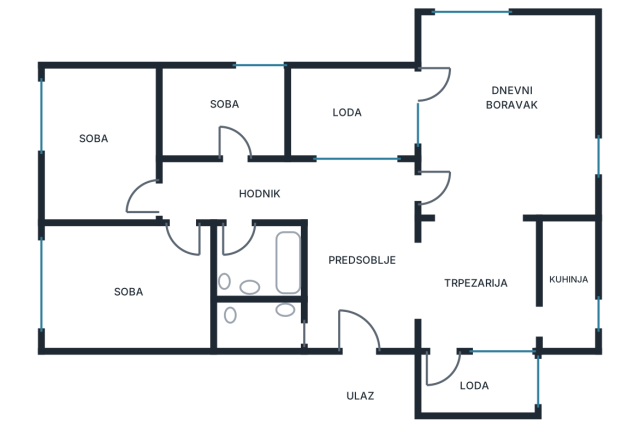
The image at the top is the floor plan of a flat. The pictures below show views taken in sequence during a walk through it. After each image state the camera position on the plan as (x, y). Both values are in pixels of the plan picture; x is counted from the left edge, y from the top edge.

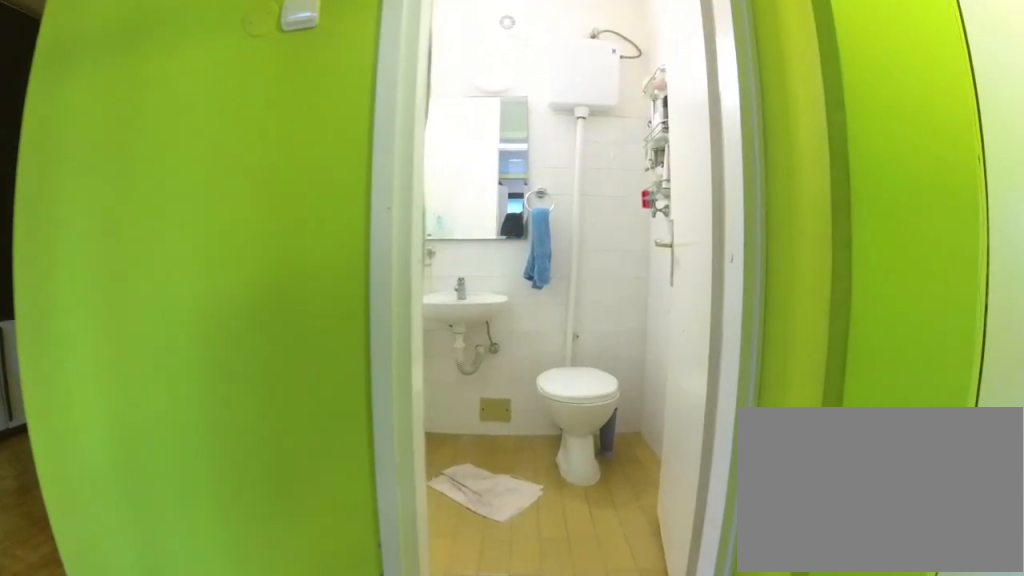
(246, 166)
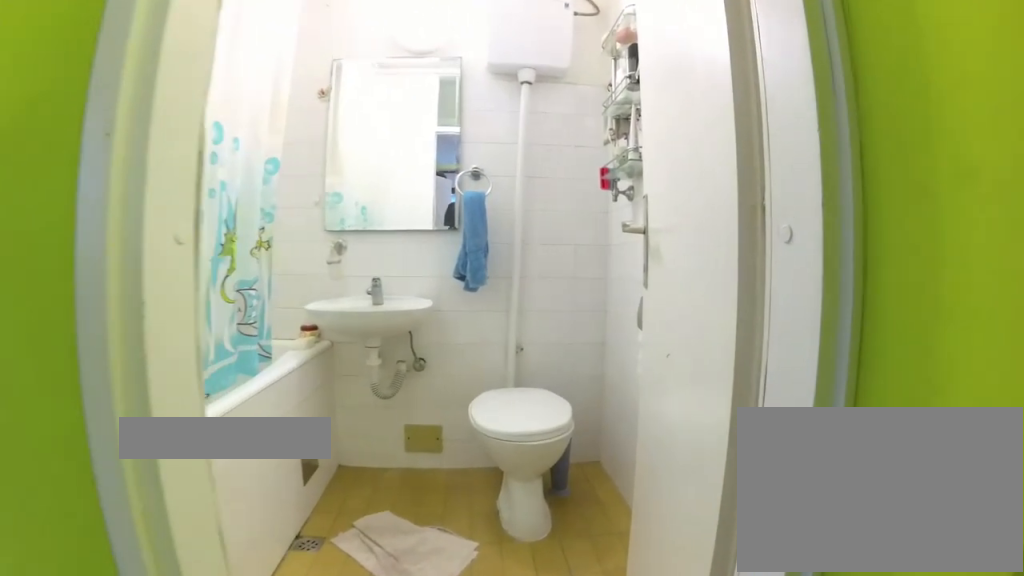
(244, 188)
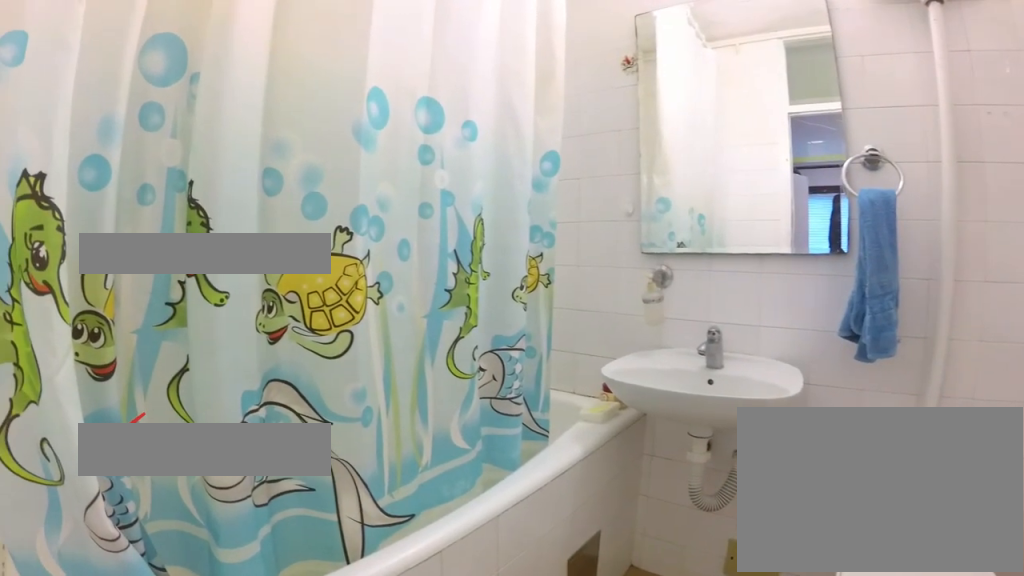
(240, 221)
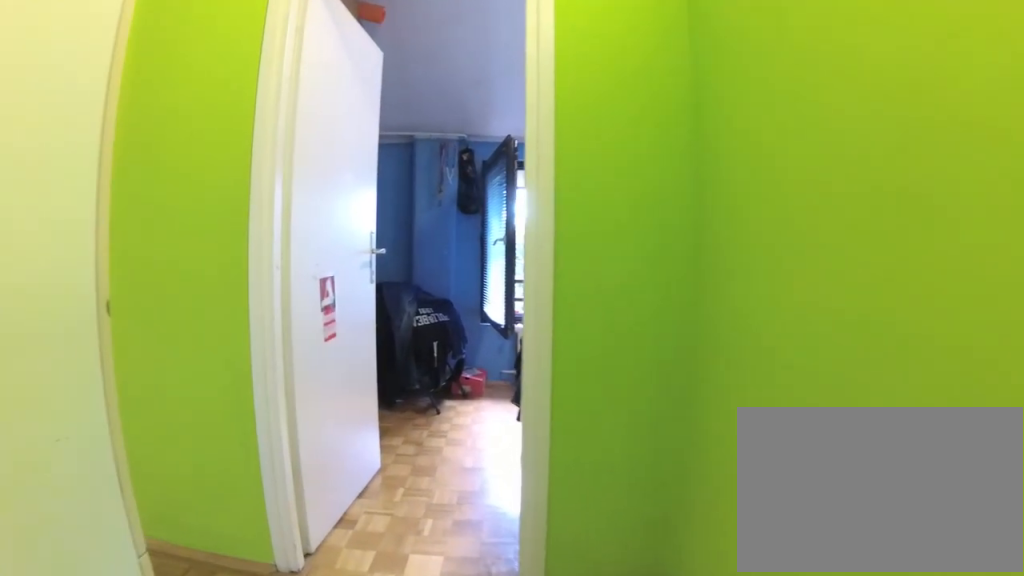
(233, 187)
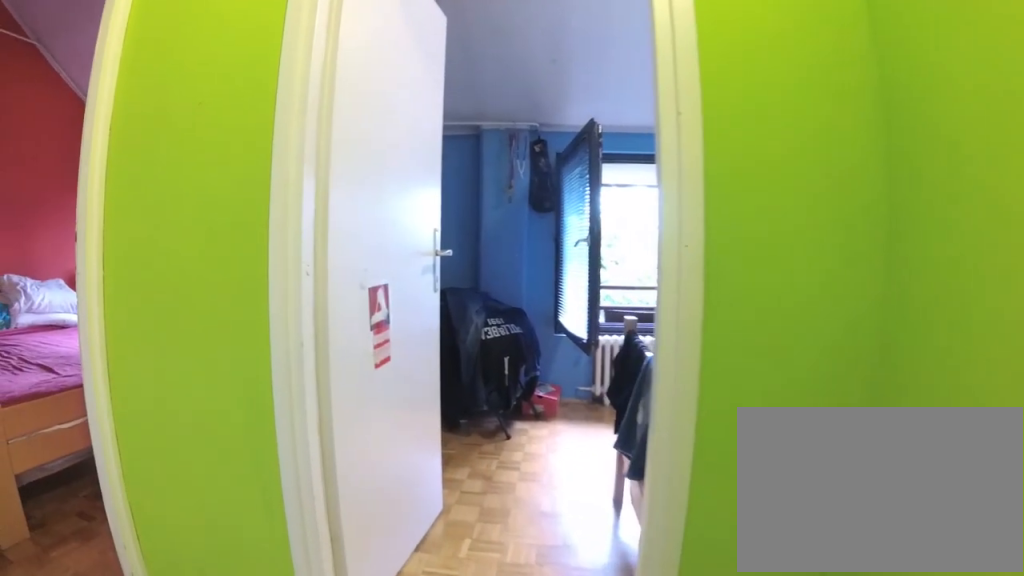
(219, 187)
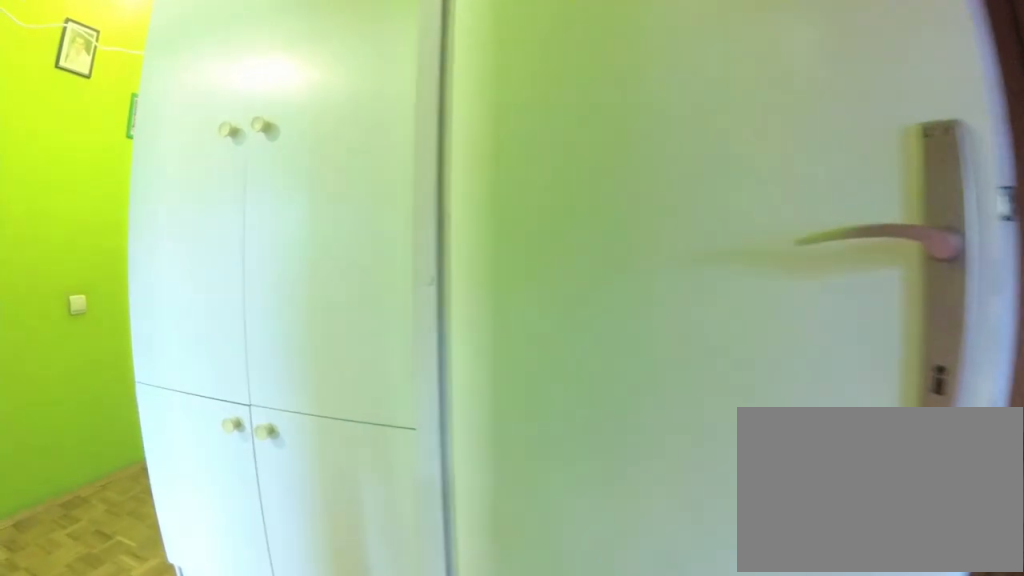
(144, 265)
